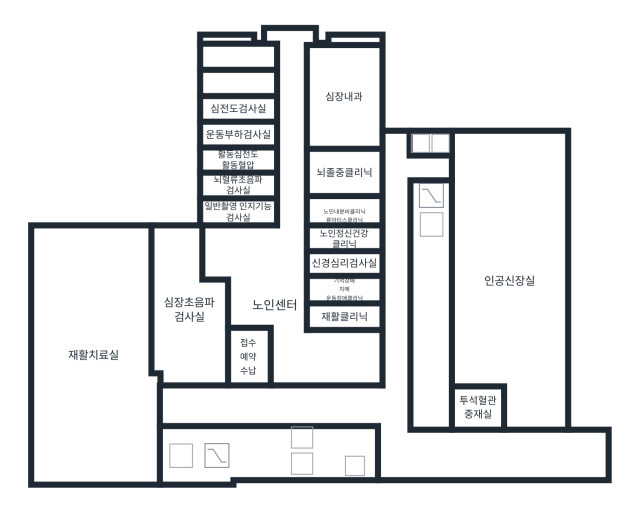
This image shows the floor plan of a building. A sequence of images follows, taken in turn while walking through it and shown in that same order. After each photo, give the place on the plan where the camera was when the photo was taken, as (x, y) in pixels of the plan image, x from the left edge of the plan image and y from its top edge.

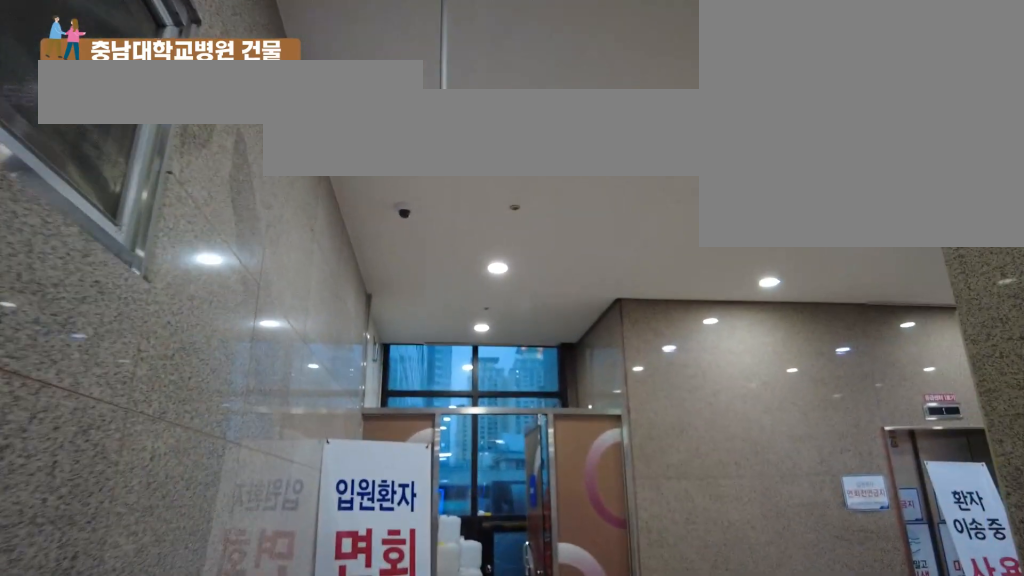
(397, 300)
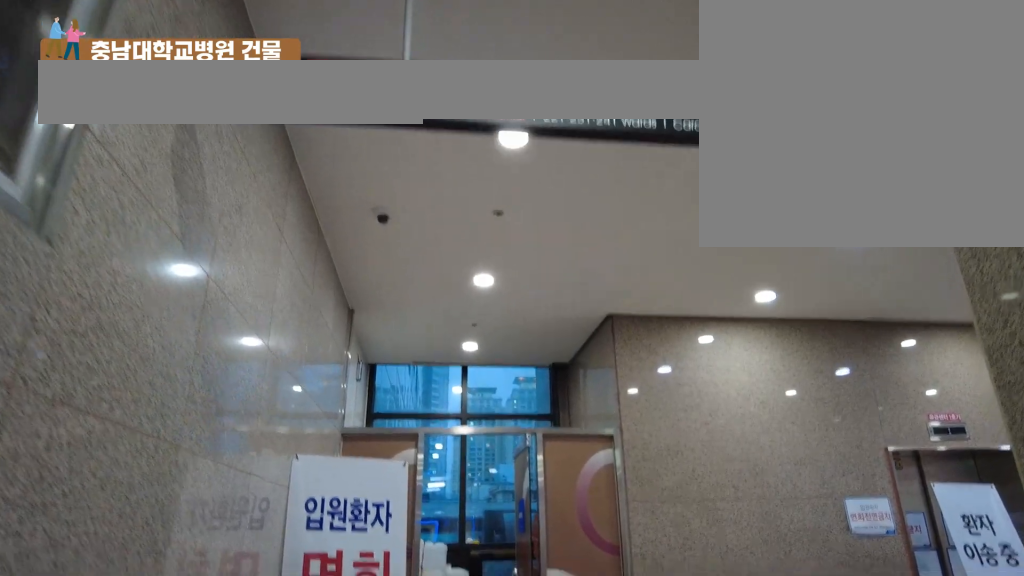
(397, 277)
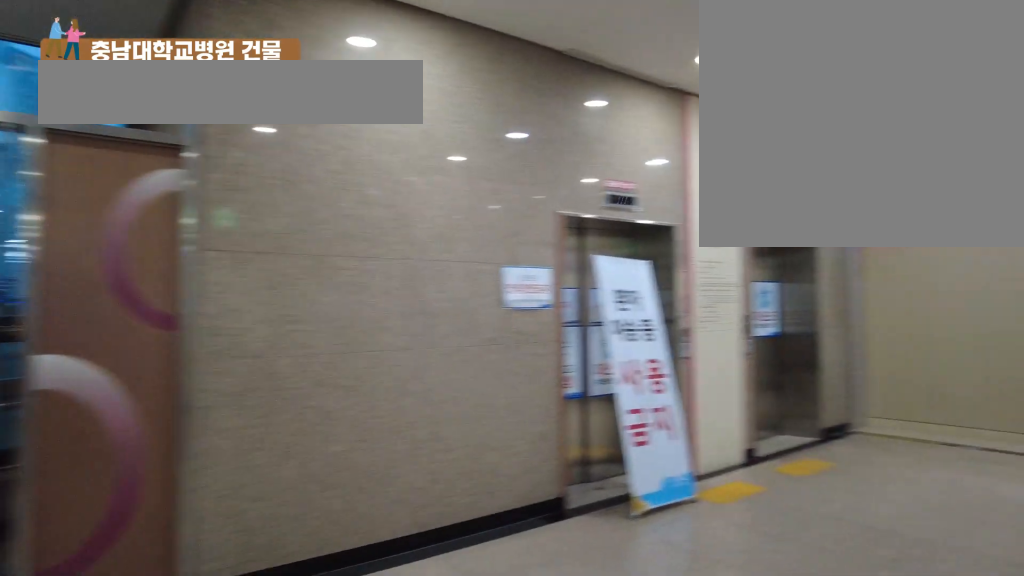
(397, 231)
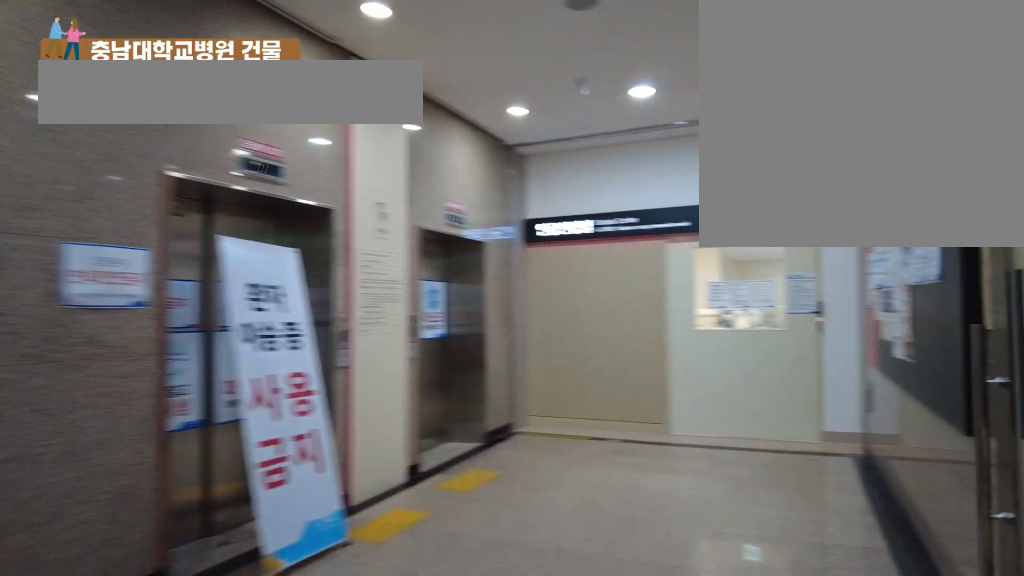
(396, 219)
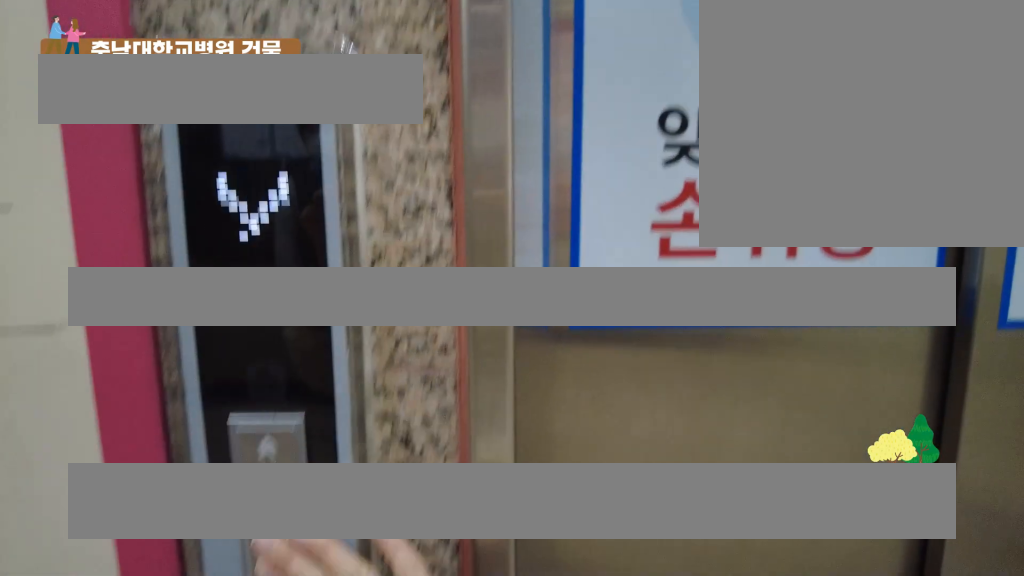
(432, 172)
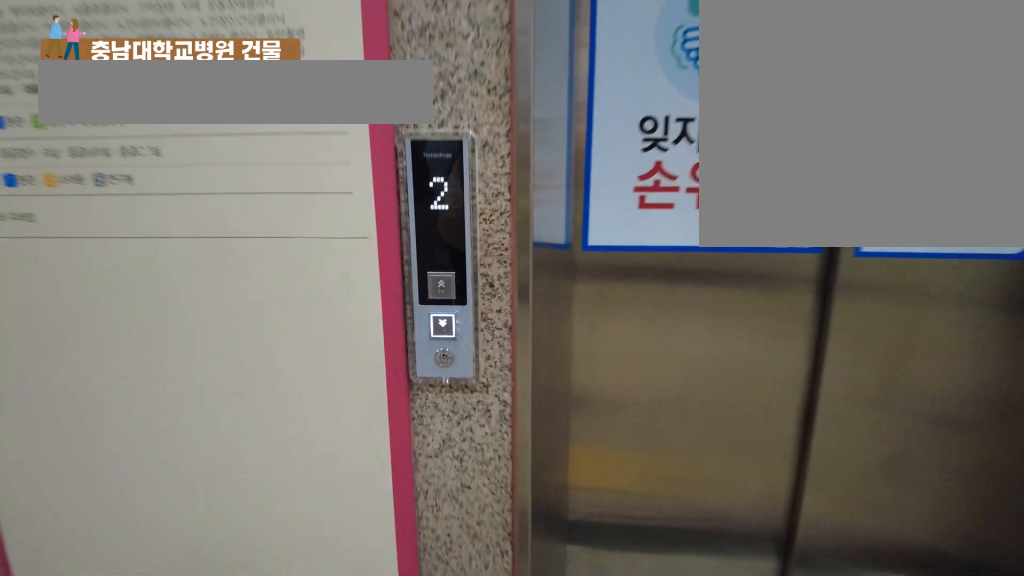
(431, 172)
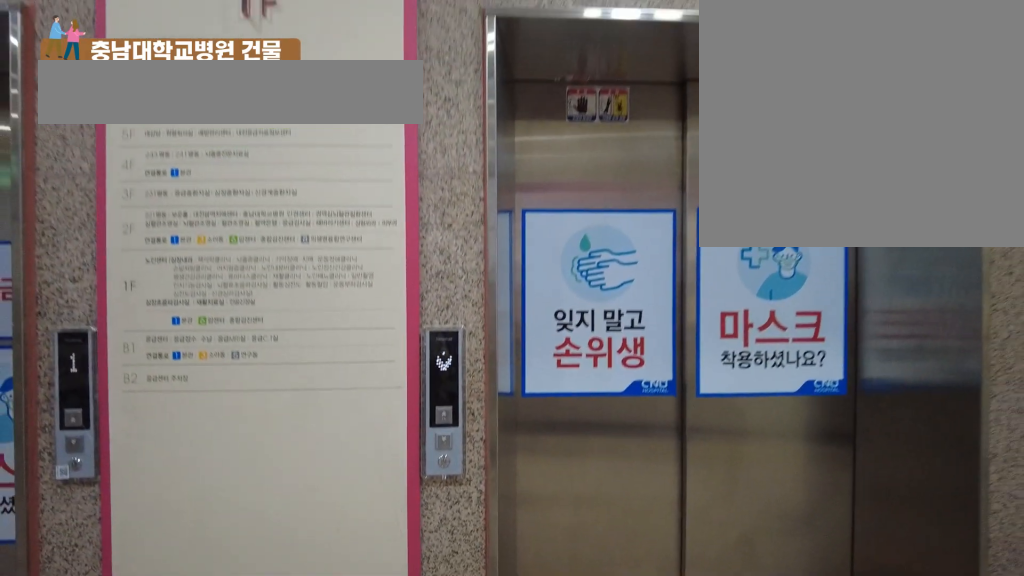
(432, 172)
